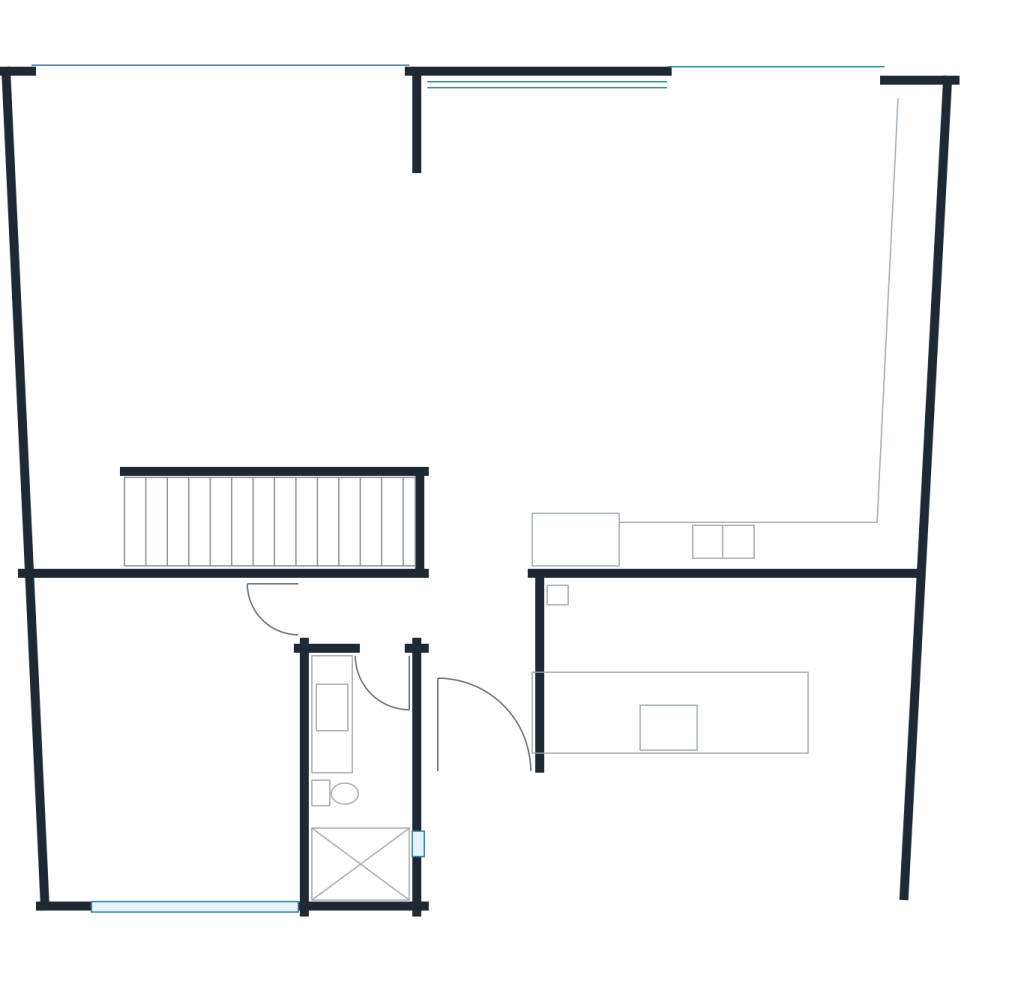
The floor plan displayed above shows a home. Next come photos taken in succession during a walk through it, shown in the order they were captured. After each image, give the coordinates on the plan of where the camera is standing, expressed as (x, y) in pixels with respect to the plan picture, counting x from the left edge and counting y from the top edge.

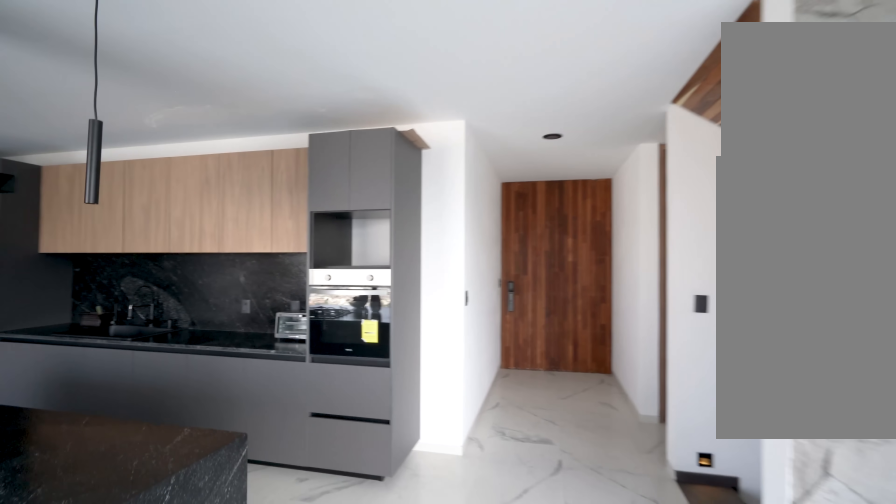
(474, 449)
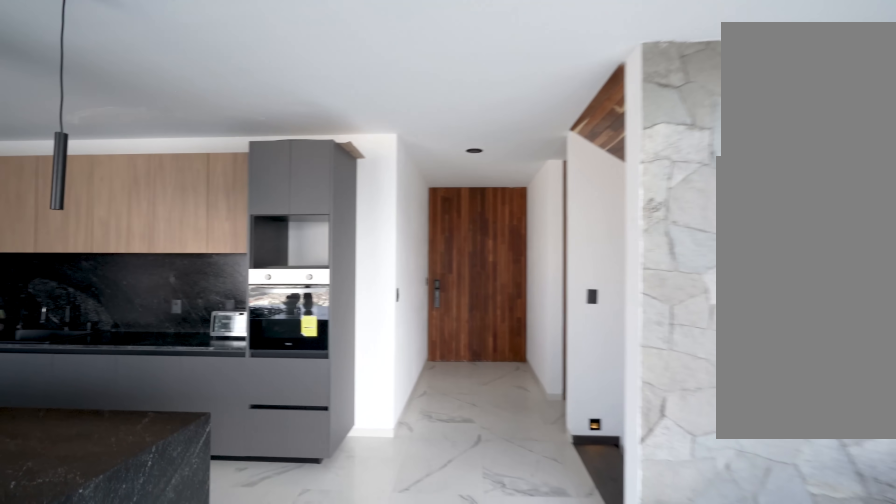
(472, 438)
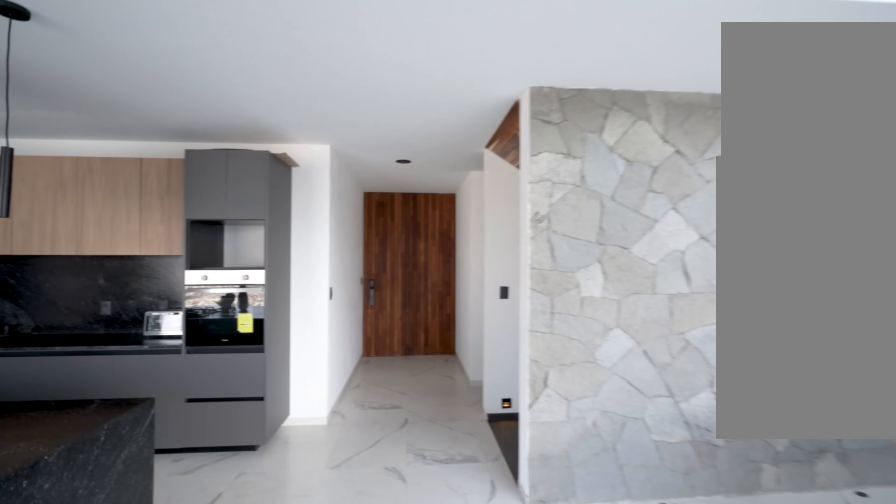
(467, 406)
